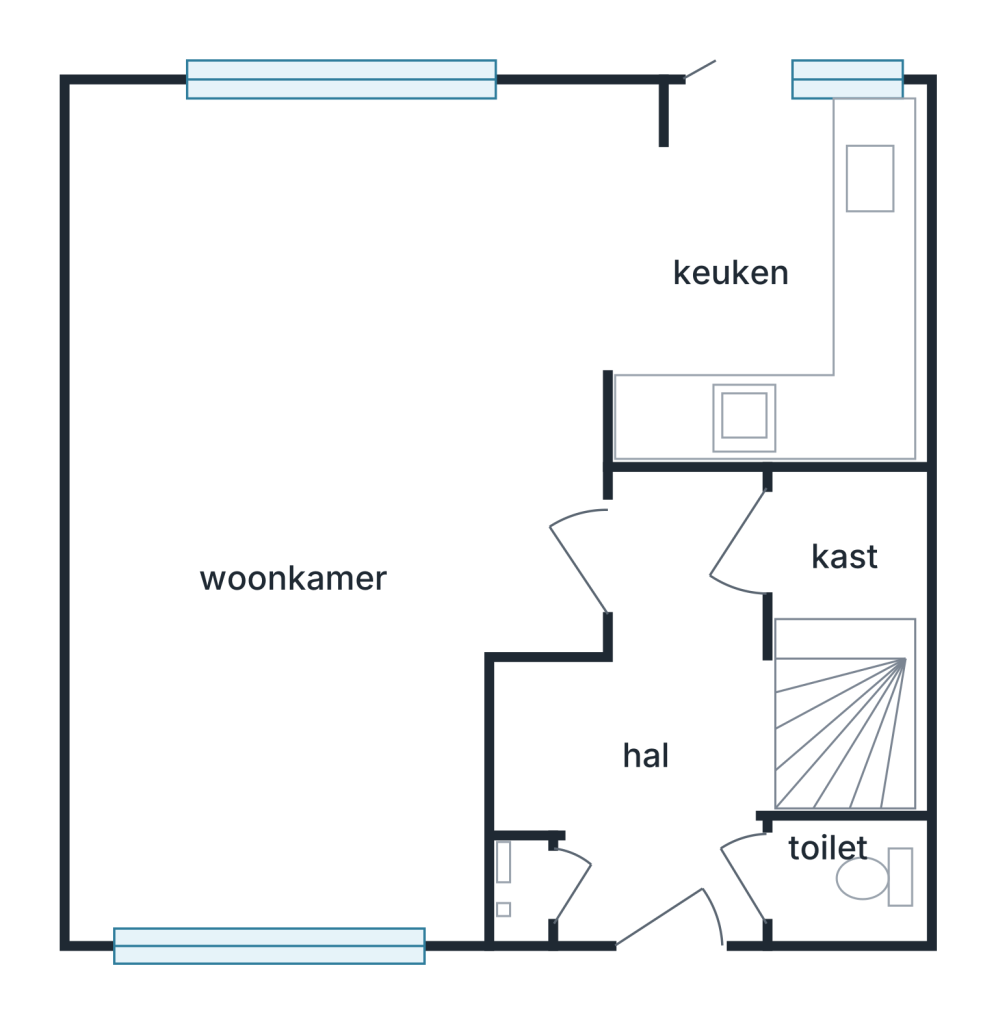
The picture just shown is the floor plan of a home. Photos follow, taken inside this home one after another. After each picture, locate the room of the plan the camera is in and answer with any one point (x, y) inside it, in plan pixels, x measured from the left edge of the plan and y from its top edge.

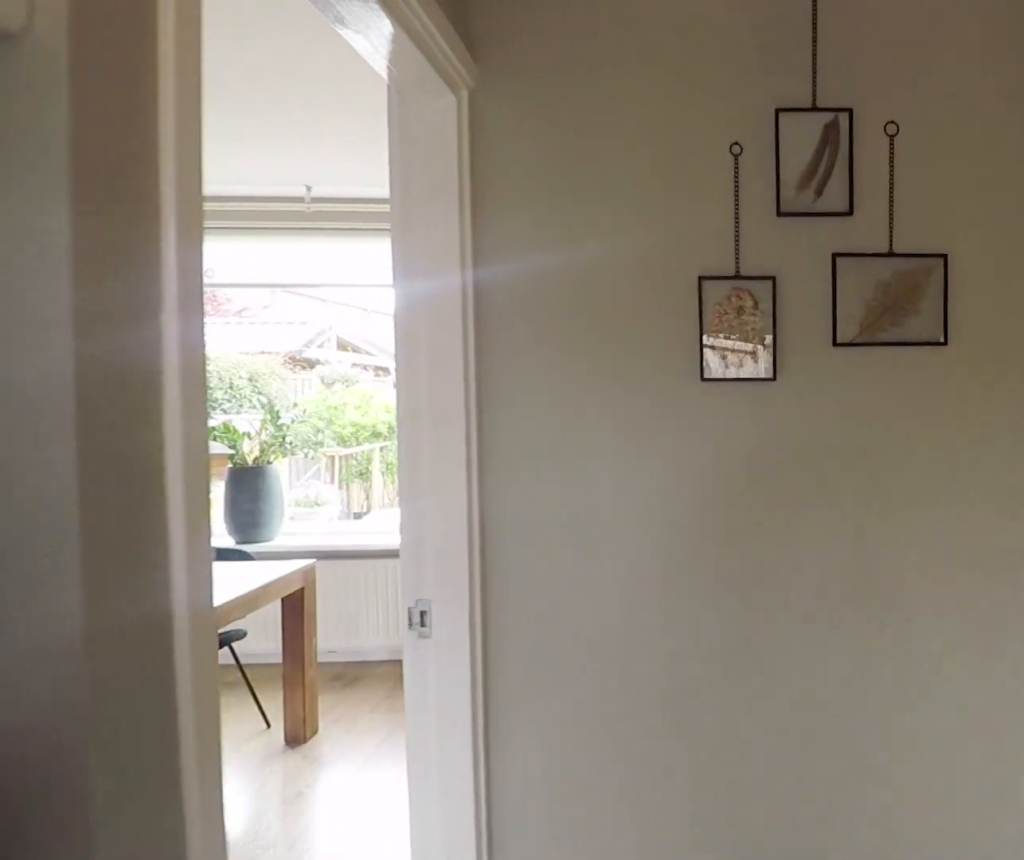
(655, 720)
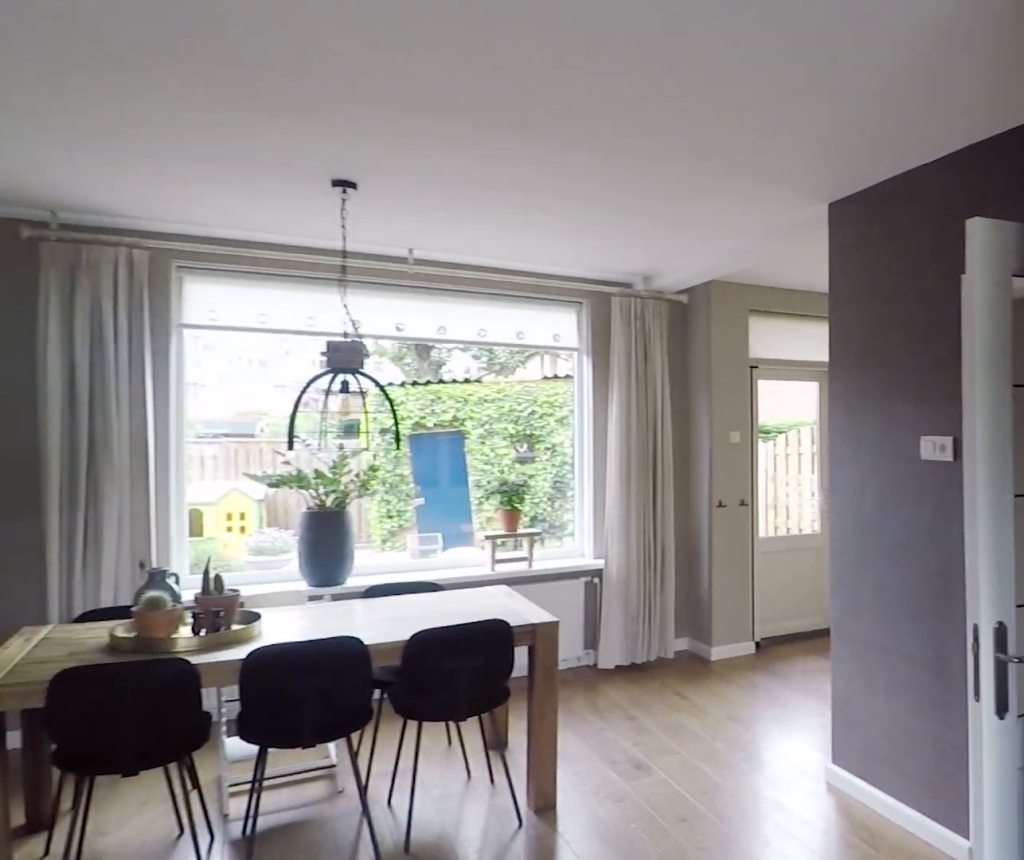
(231, 414)
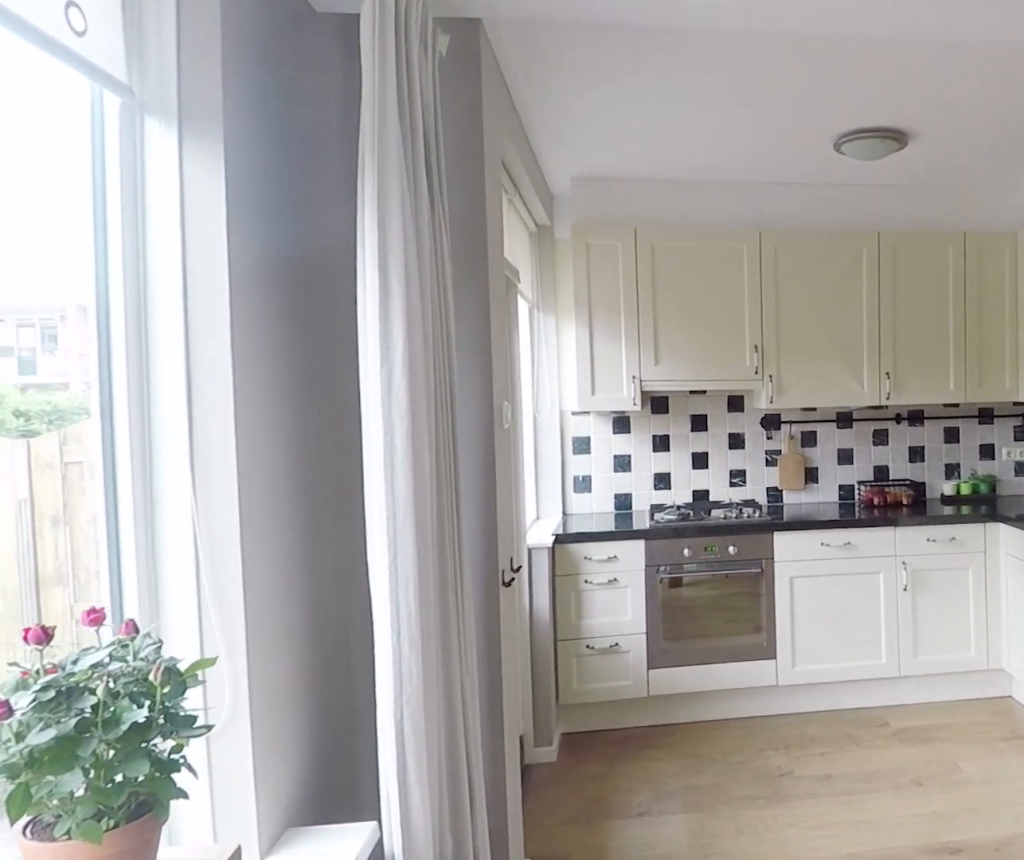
(231, 414)
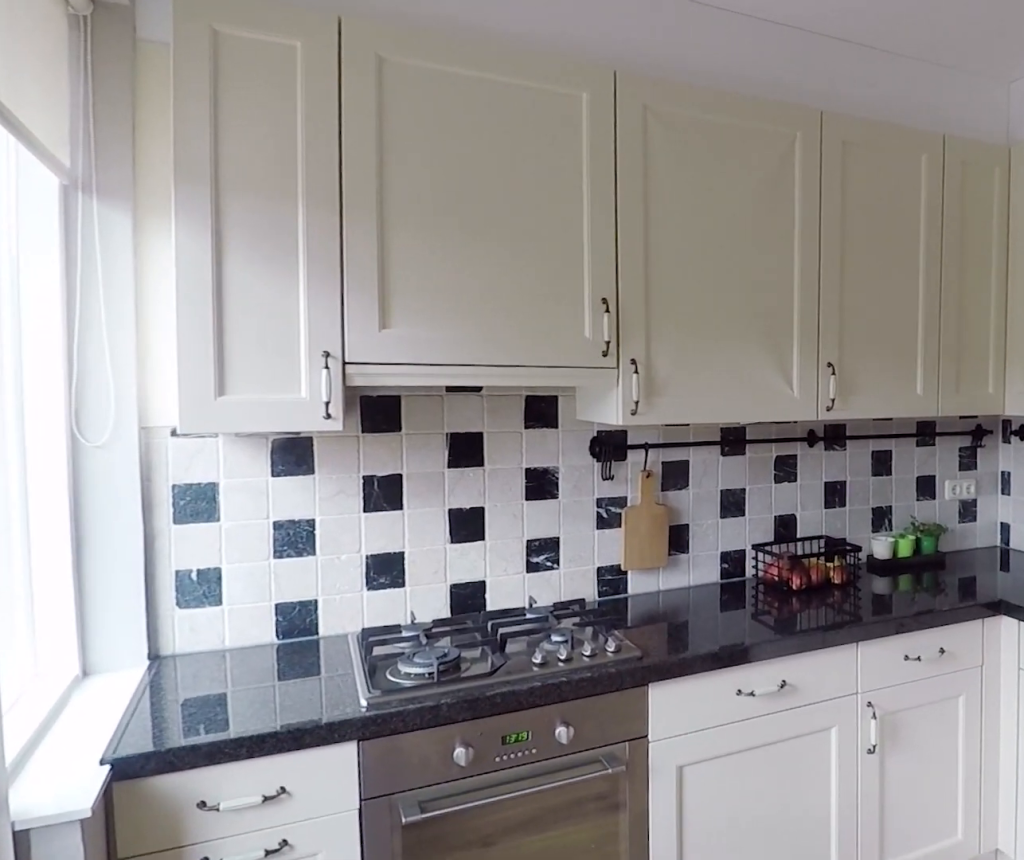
(757, 280)
